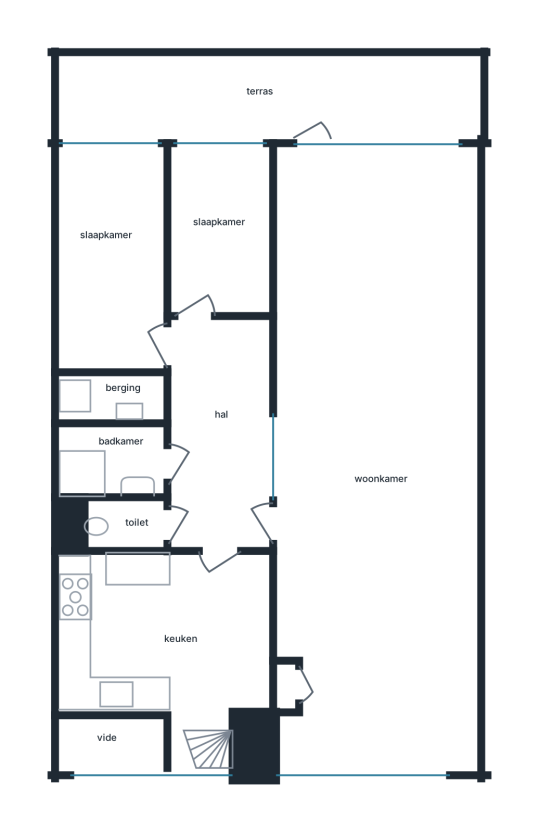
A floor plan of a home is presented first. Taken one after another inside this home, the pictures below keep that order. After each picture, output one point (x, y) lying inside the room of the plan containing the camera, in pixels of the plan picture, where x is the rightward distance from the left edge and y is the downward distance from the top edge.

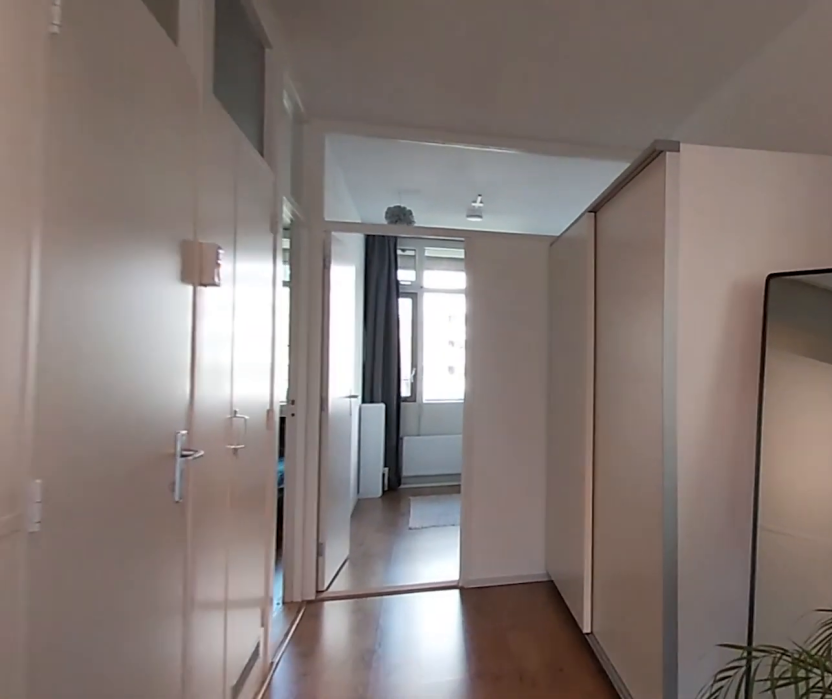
(220, 434)
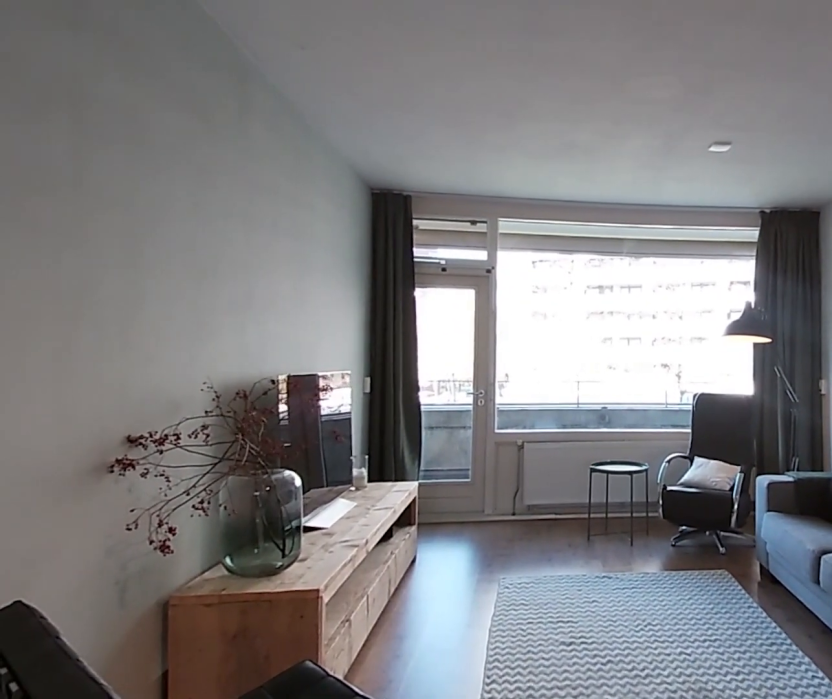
(388, 302)
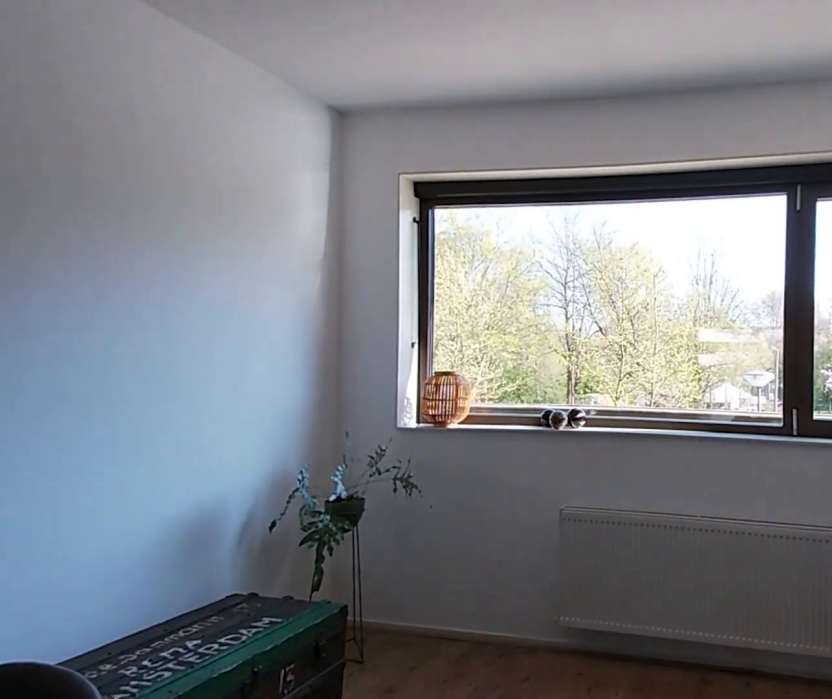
(388, 302)
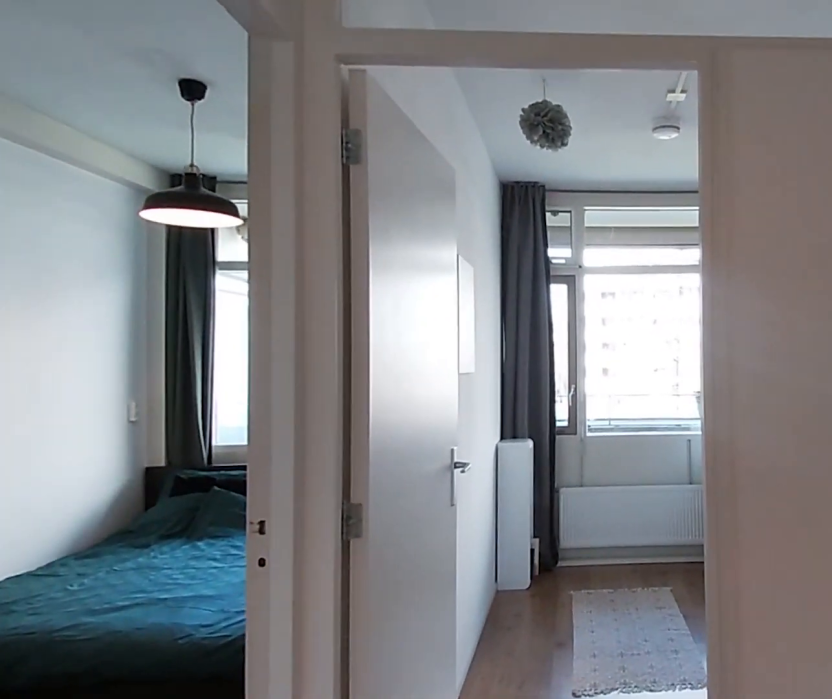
(220, 436)
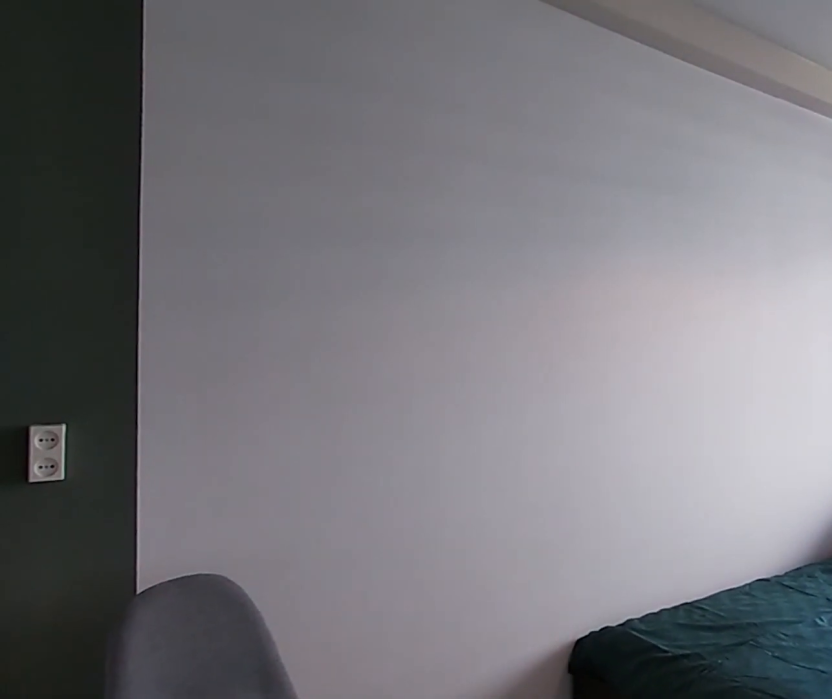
(114, 260)
